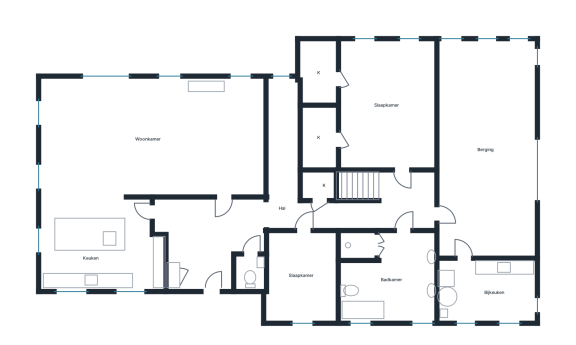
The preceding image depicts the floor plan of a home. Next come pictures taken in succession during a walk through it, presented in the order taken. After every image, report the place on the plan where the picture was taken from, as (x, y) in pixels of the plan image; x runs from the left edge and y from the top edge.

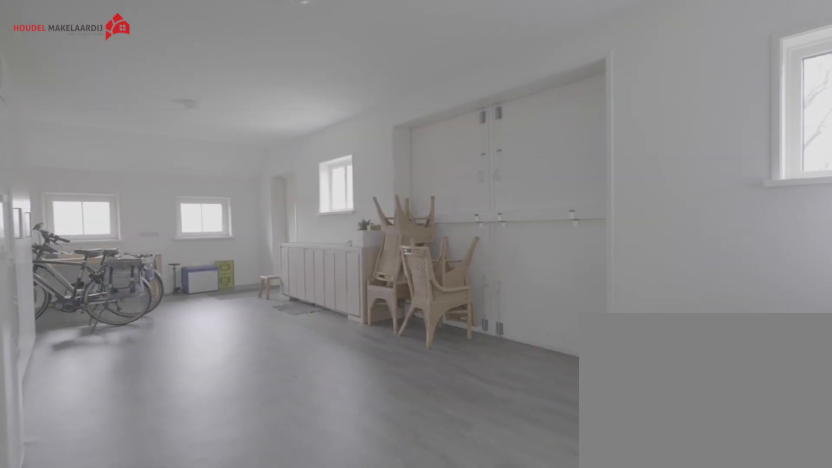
(442, 212)
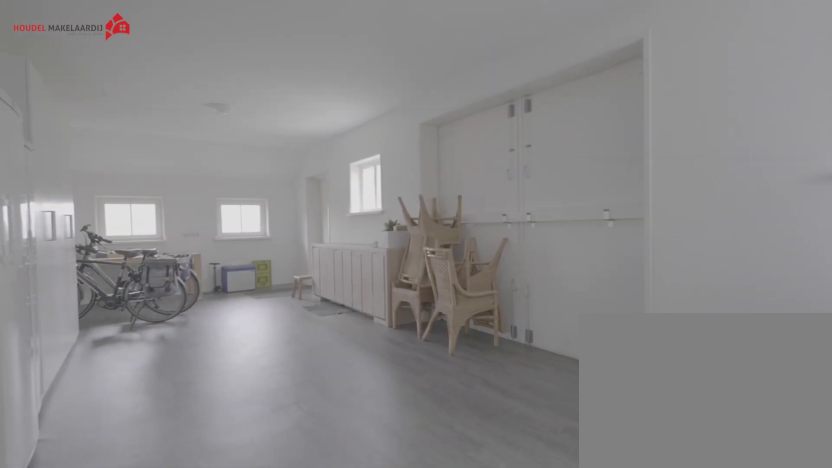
(444, 212)
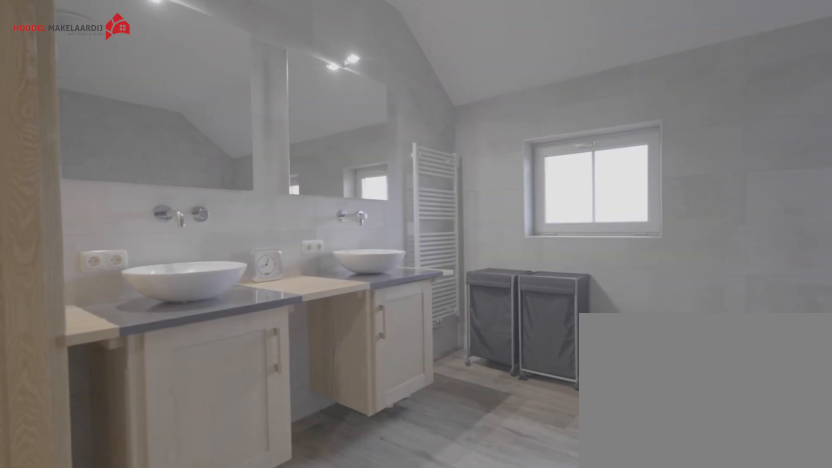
(401, 235)
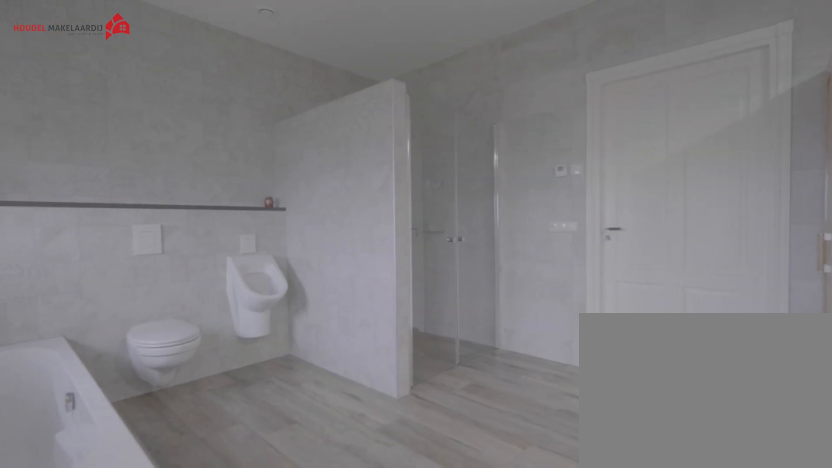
(412, 301)
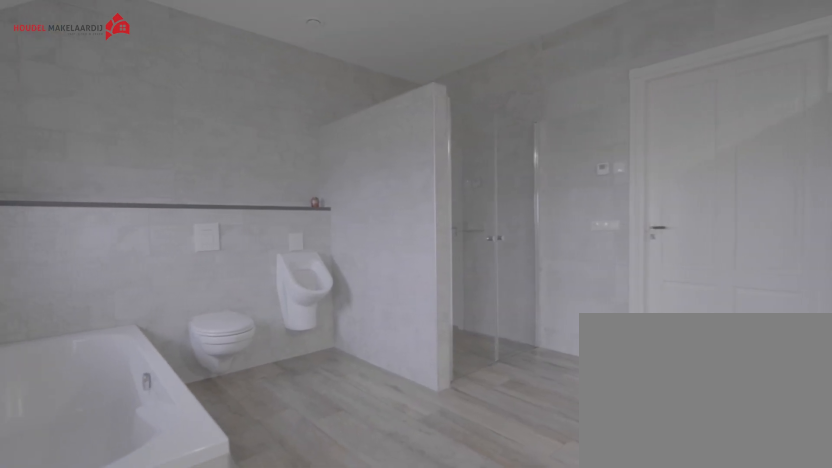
(412, 301)
